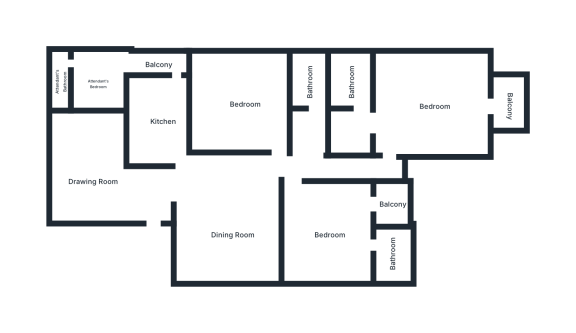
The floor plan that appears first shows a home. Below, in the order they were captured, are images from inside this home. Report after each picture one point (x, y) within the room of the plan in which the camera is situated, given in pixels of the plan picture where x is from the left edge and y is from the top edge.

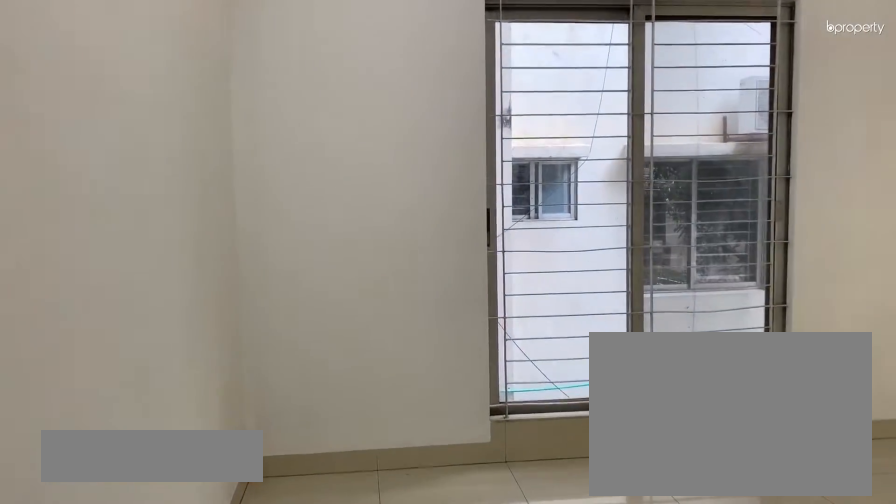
(433, 108)
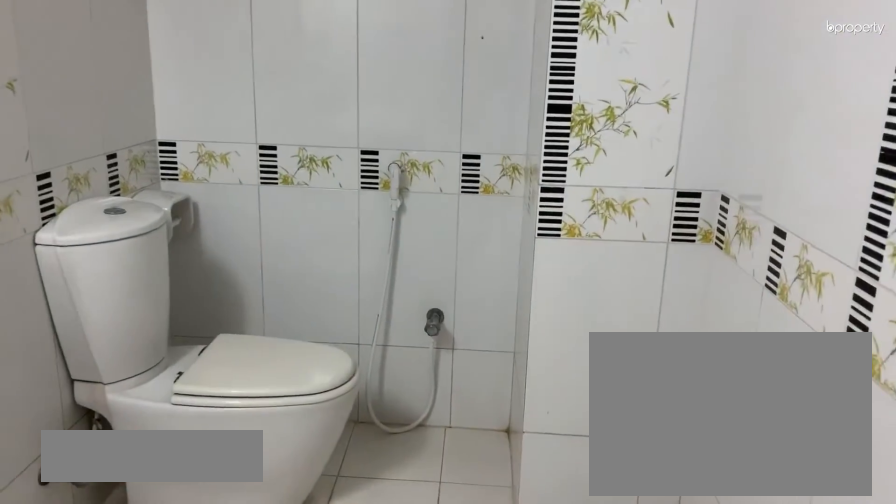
(351, 80)
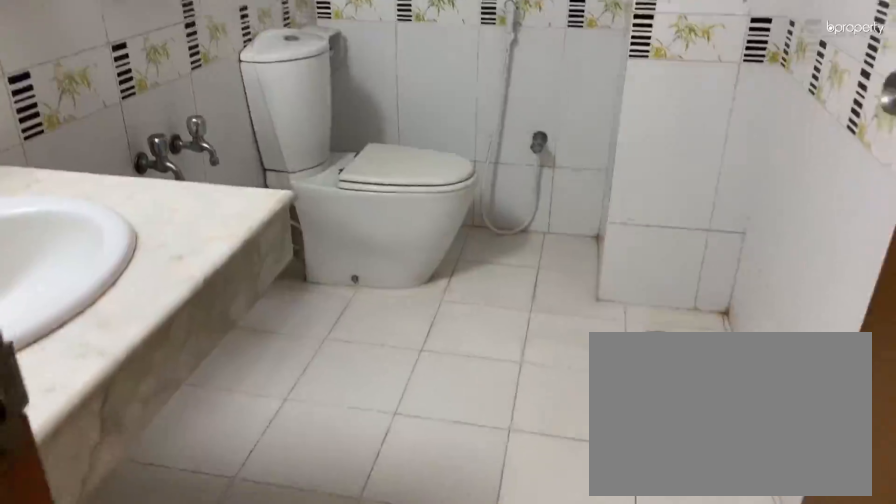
(351, 80)
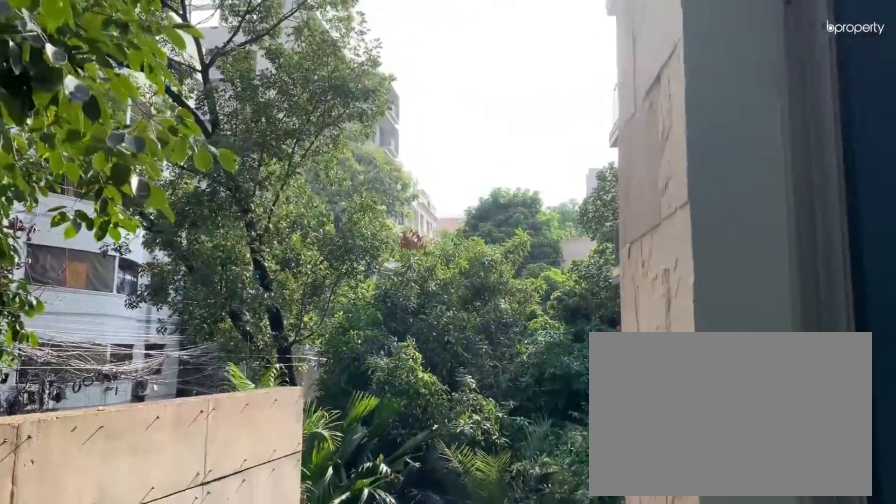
(510, 102)
